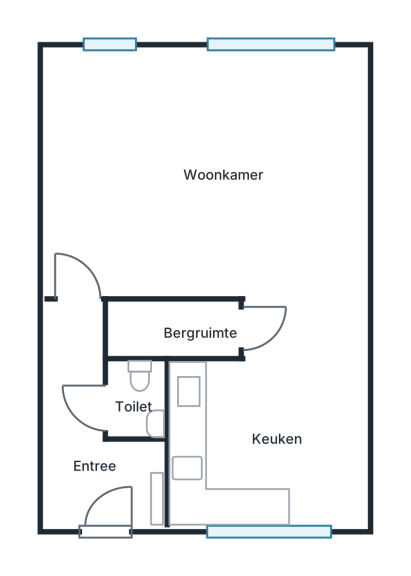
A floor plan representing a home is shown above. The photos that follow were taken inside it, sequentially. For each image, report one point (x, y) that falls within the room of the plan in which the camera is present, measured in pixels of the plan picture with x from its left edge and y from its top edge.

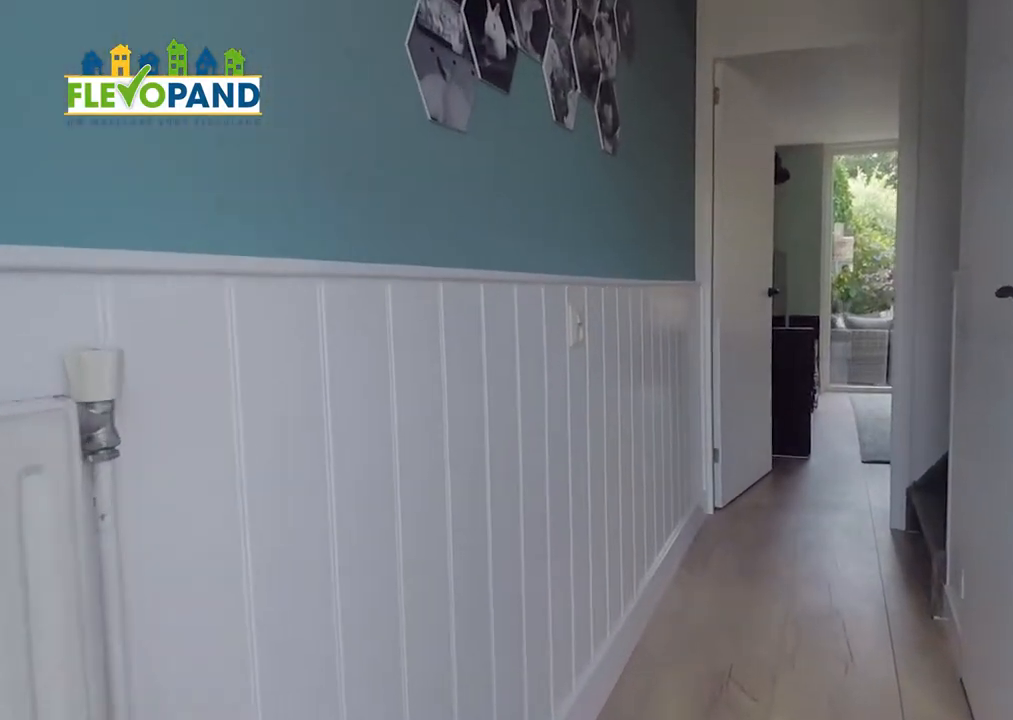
(91, 433)
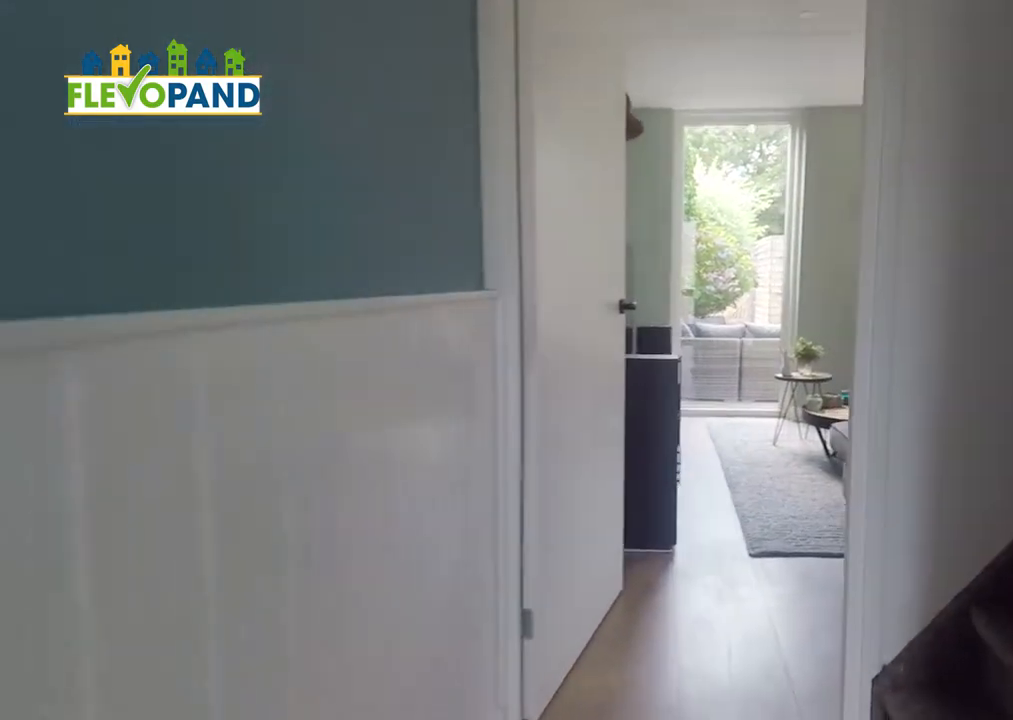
(91, 433)
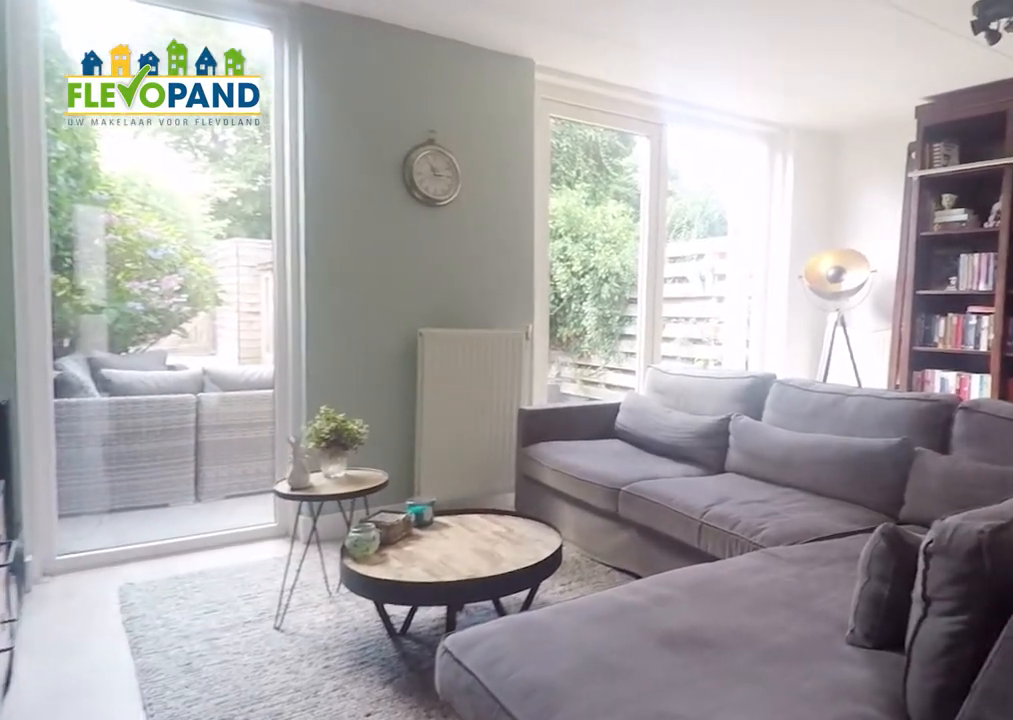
(205, 175)
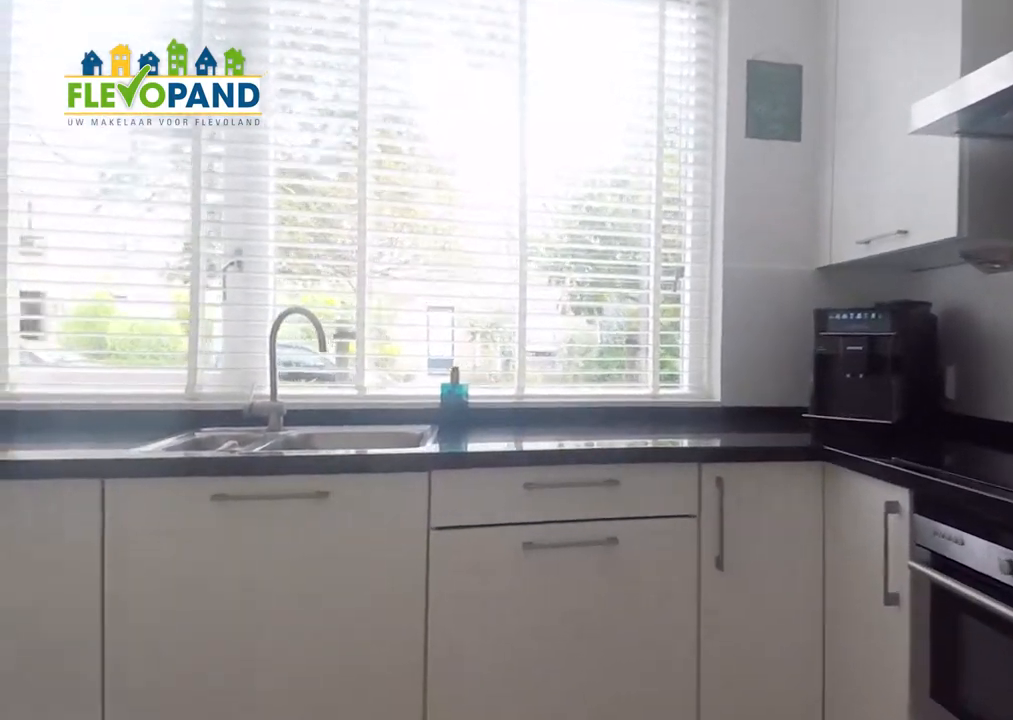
(272, 421)
